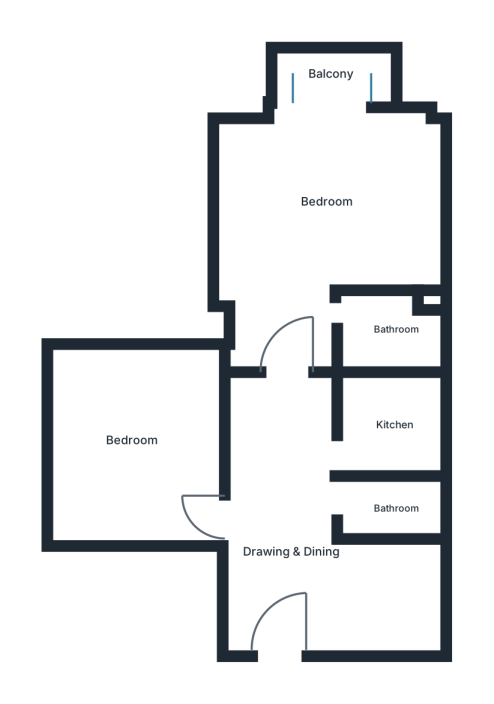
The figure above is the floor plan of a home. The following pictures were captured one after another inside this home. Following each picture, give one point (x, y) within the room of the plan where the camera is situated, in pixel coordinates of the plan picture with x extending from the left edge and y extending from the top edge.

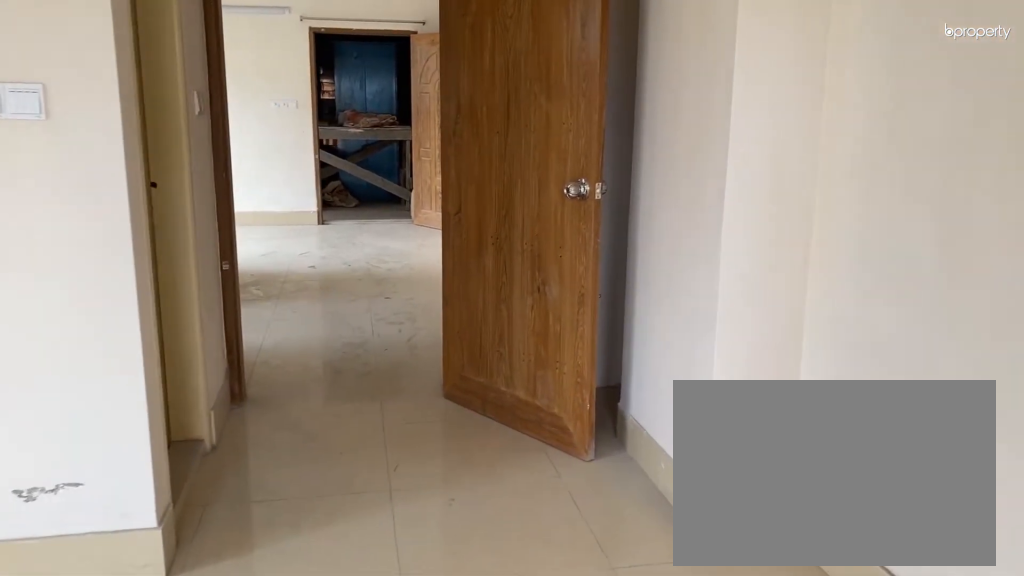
(327, 195)
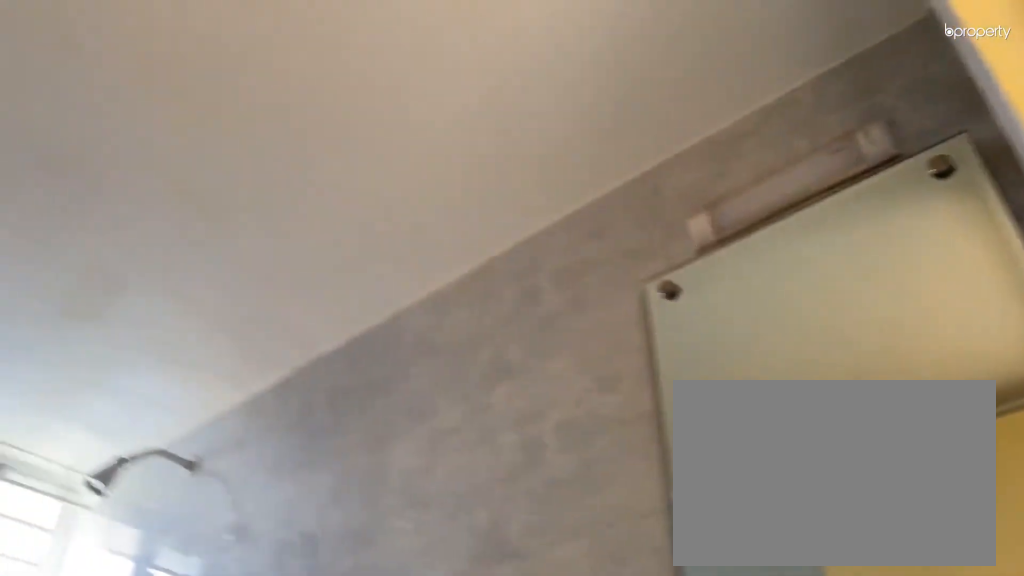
(395, 329)
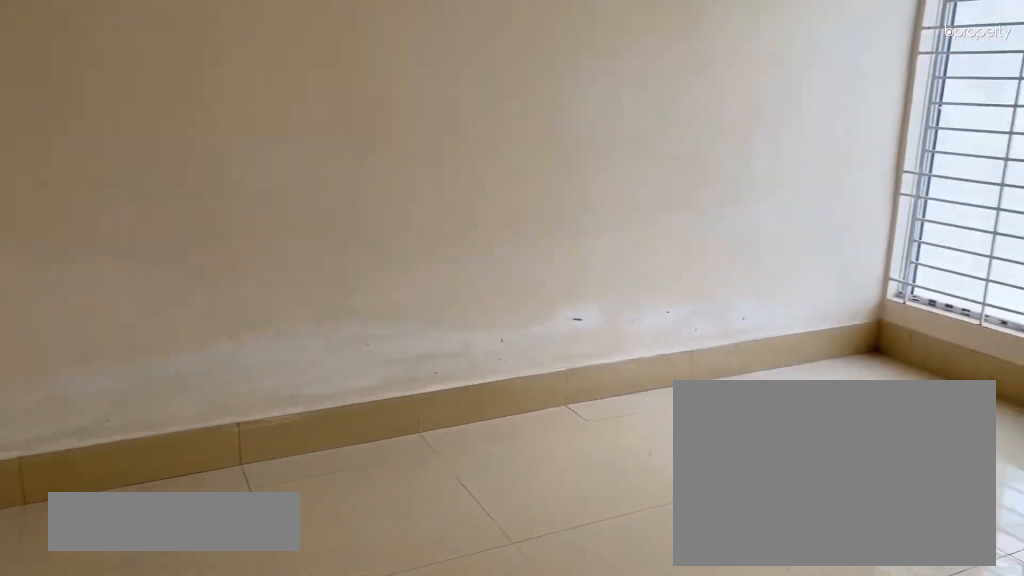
(133, 439)
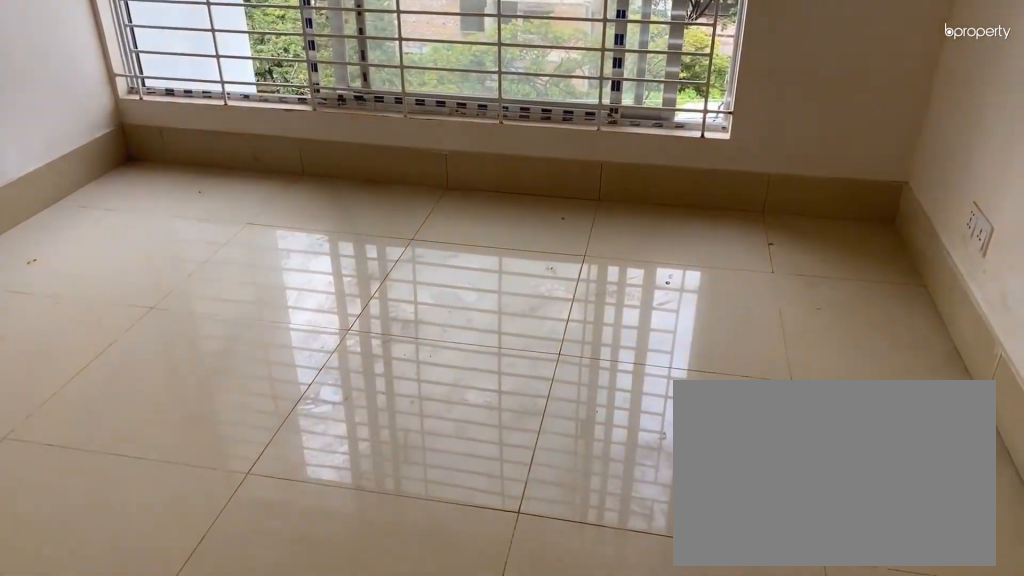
(134, 439)
